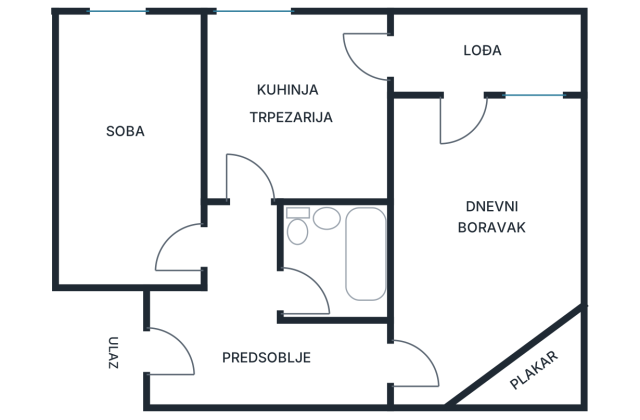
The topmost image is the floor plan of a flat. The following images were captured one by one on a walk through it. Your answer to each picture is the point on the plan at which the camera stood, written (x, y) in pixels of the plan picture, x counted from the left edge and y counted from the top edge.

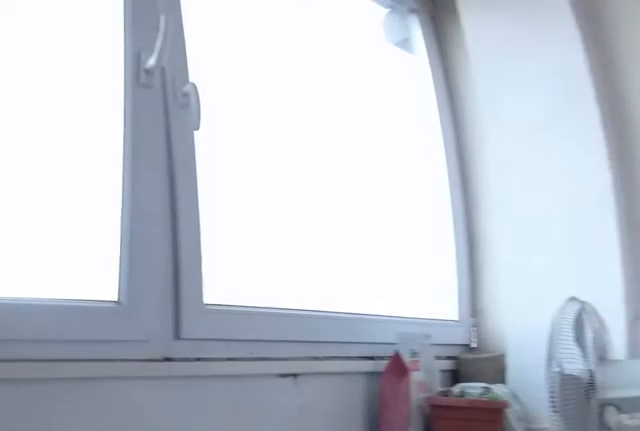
(452, 85)
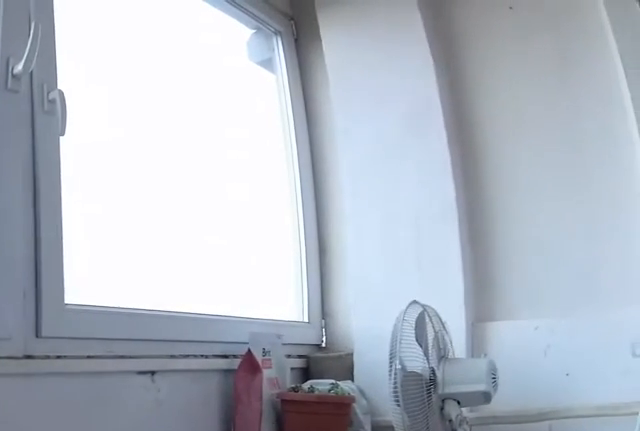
(448, 78)
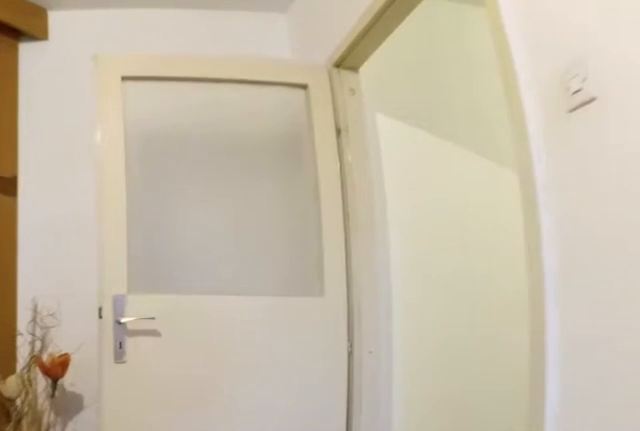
(439, 286)
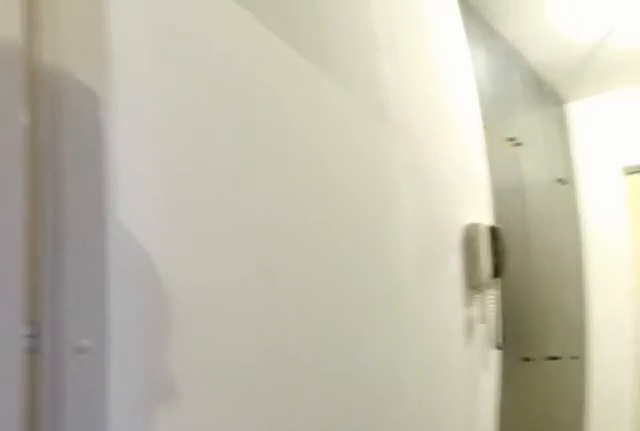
(429, 354)
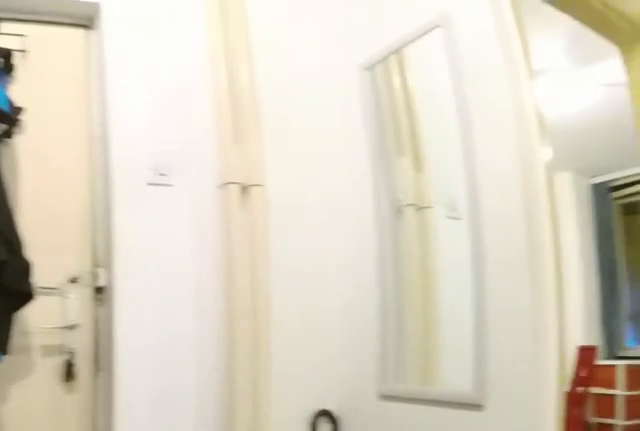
(254, 365)
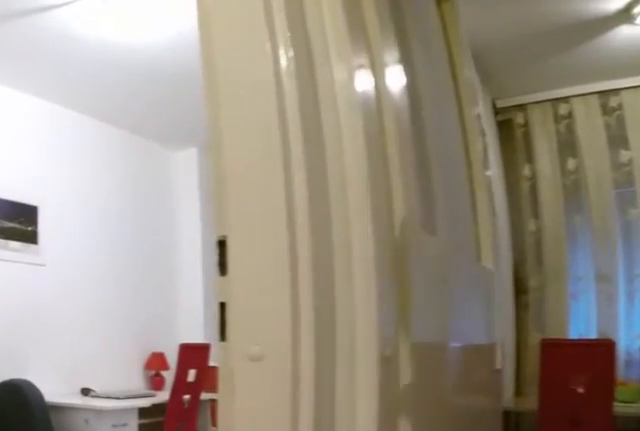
(231, 260)
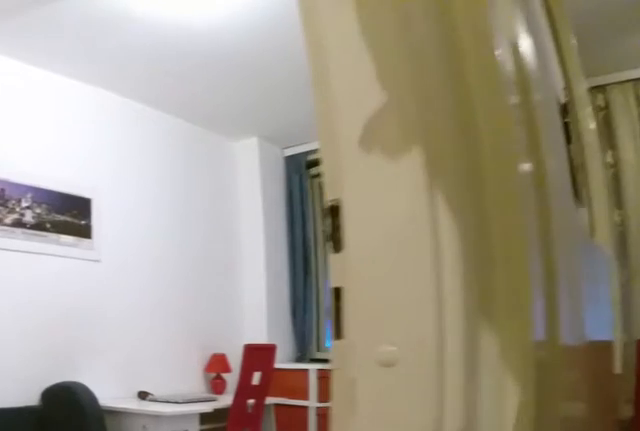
(223, 257)
